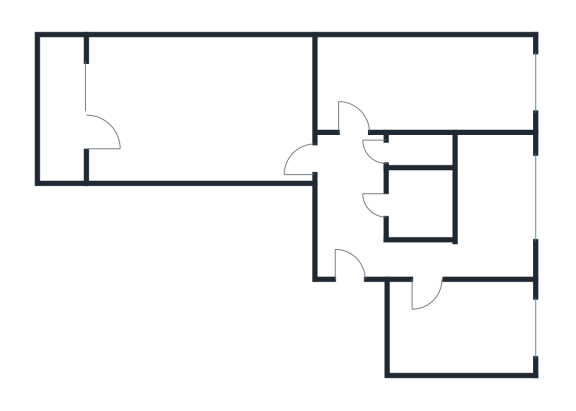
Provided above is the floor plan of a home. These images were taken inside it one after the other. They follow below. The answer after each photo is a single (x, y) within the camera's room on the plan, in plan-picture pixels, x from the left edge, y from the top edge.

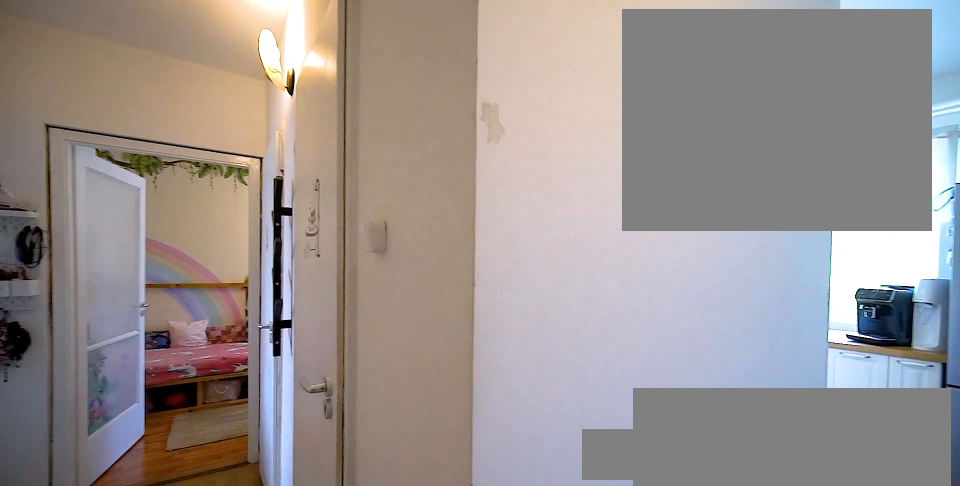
(344, 244)
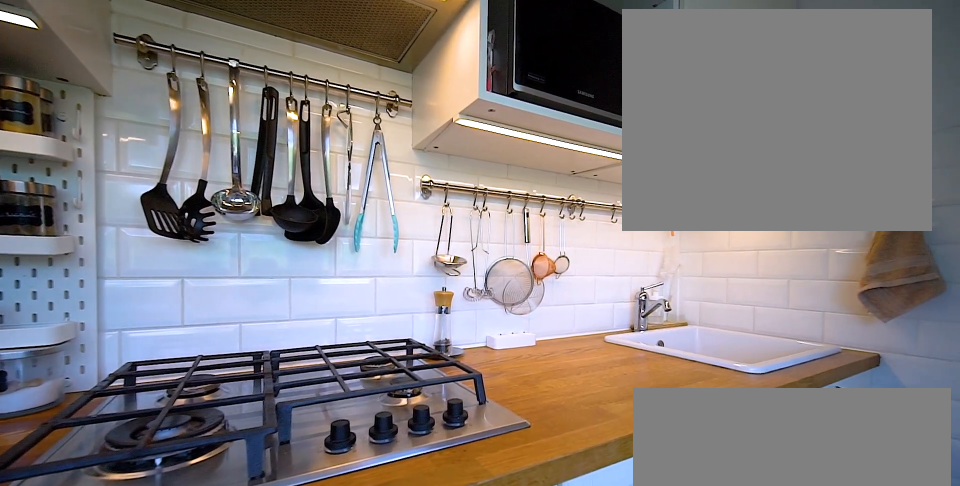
(497, 208)
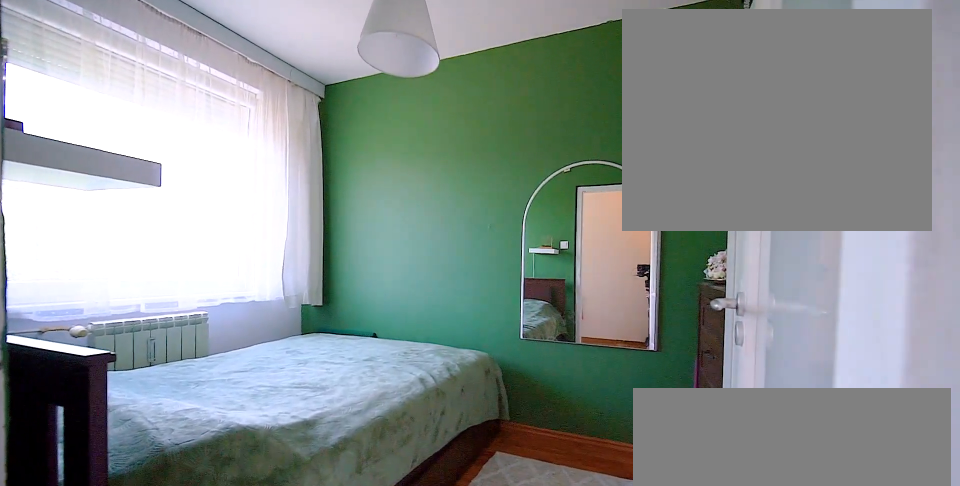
(462, 329)
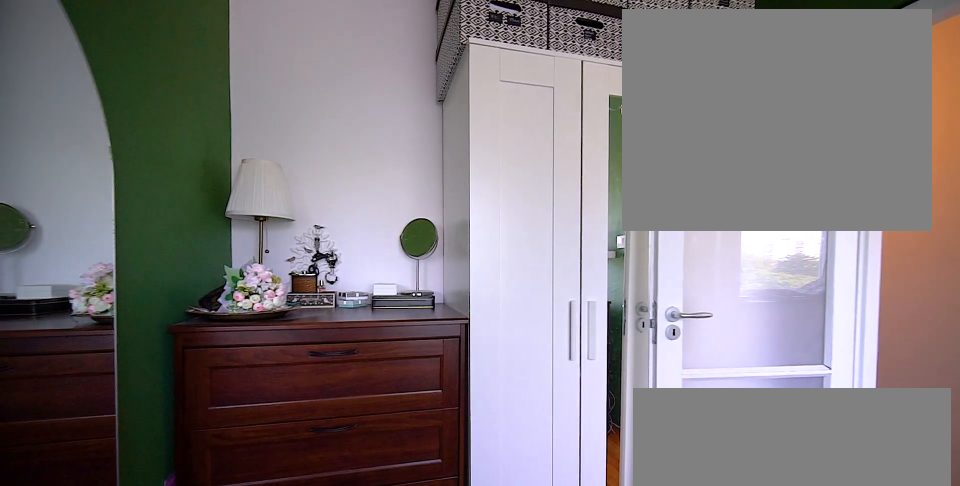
(462, 329)
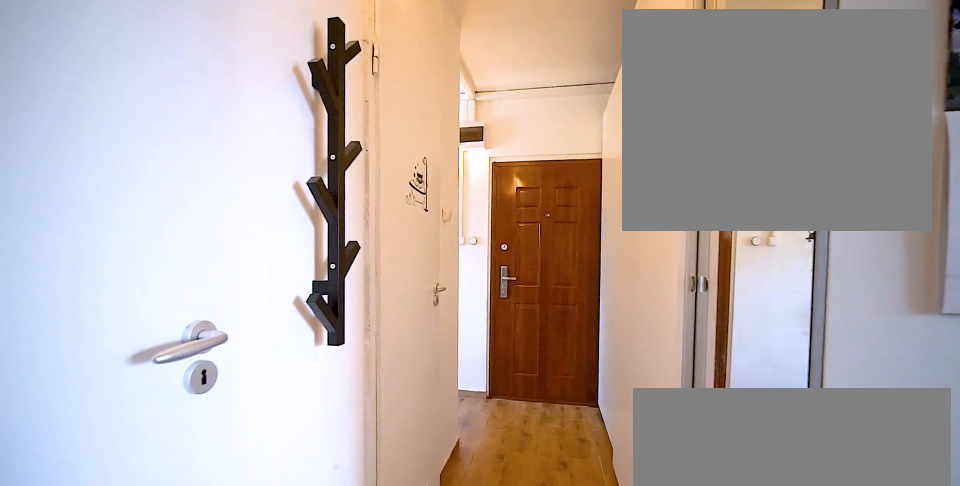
(344, 171)
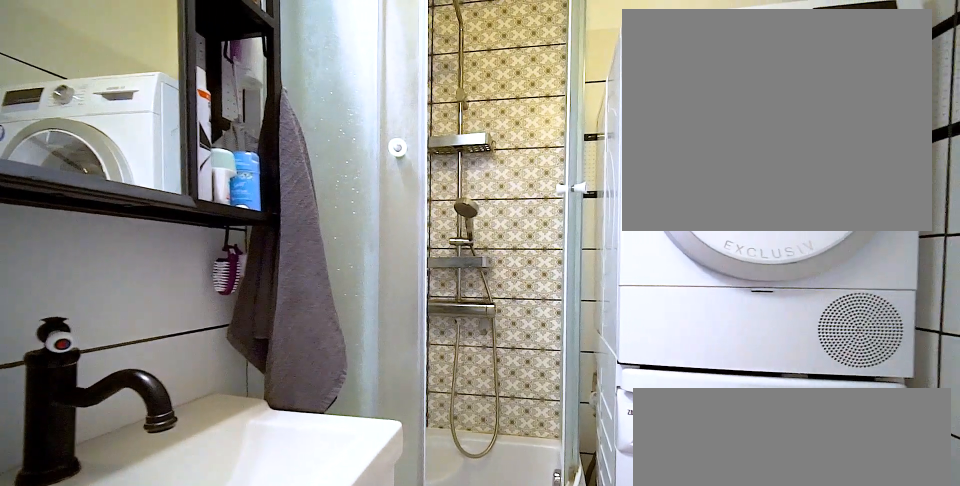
(419, 204)
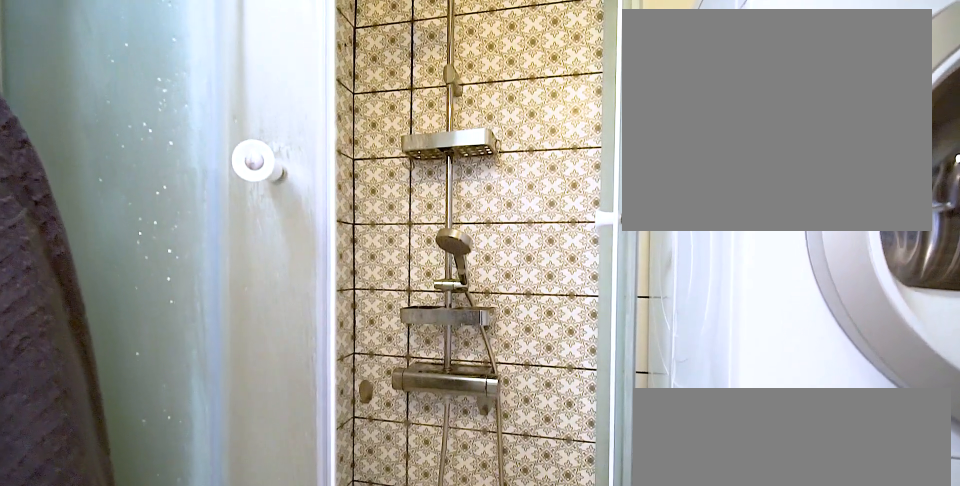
(419, 204)
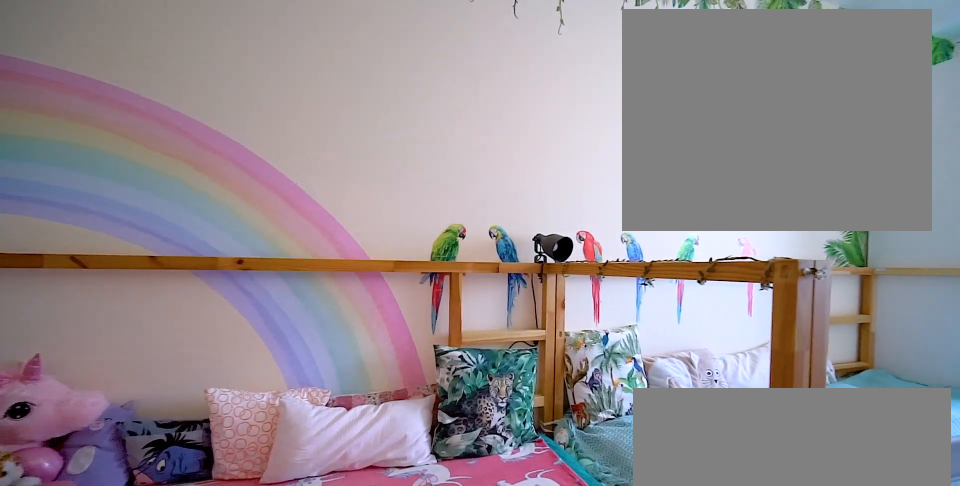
(439, 84)
